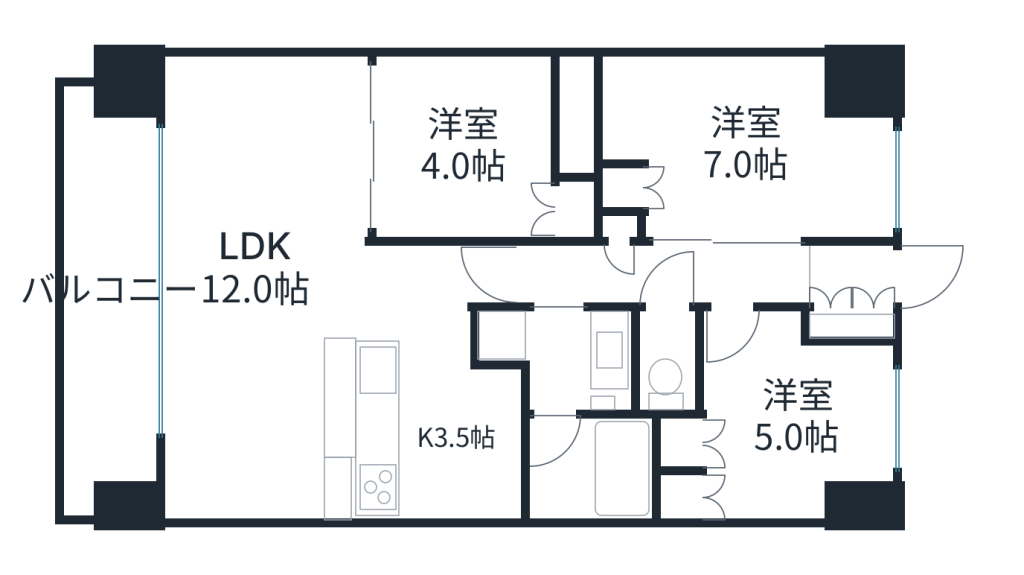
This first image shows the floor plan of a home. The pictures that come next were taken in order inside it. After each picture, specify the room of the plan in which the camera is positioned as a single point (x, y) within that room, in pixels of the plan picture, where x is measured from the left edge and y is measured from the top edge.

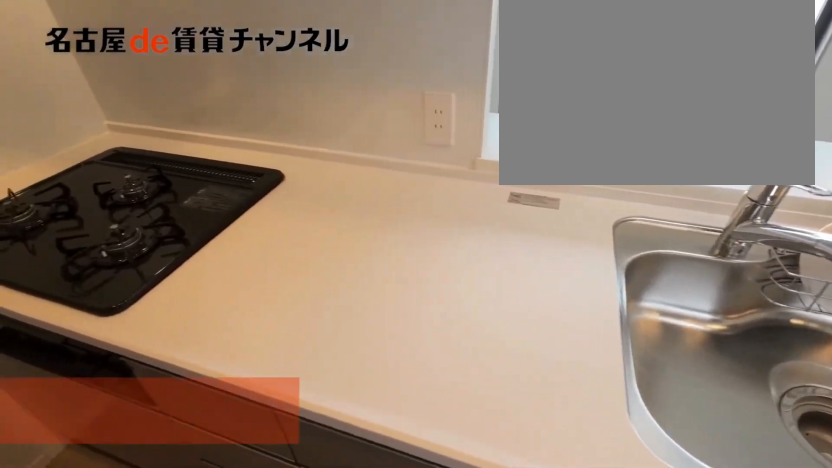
(392, 428)
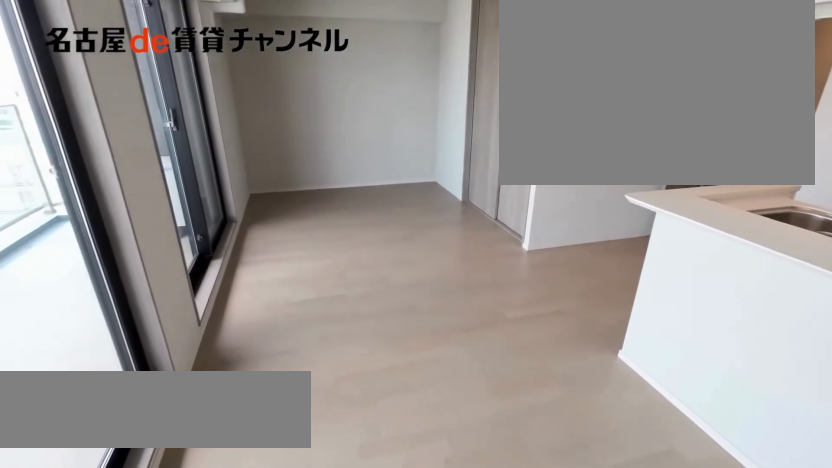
(256, 274)
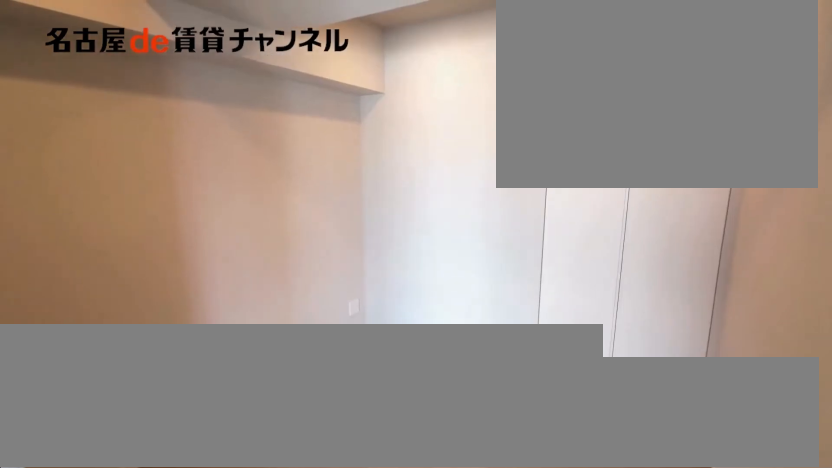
(462, 151)
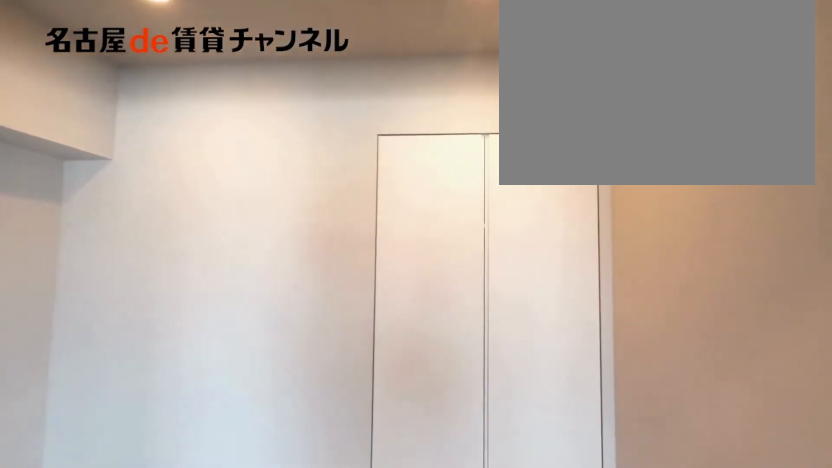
(462, 151)
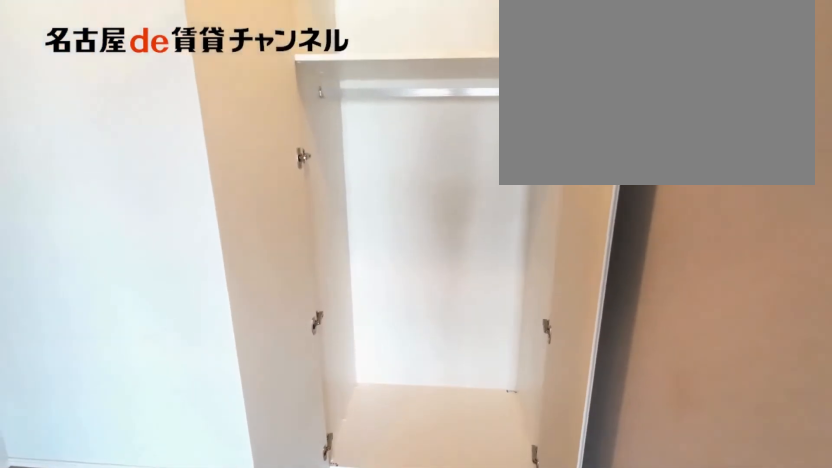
(578, 211)
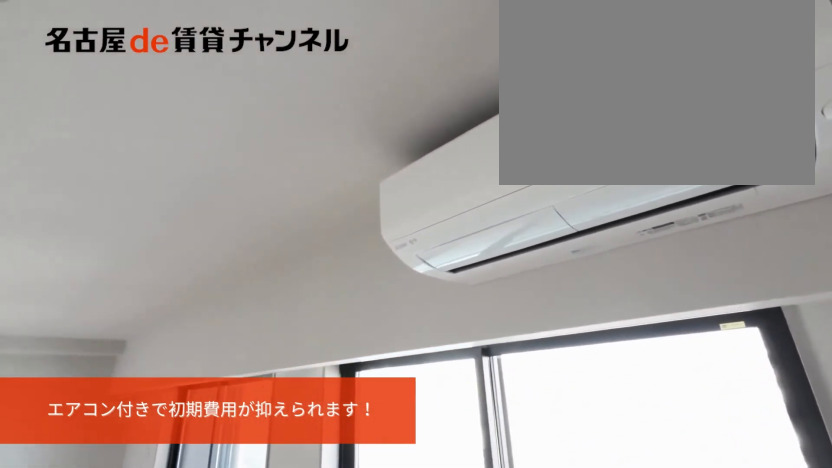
(257, 274)
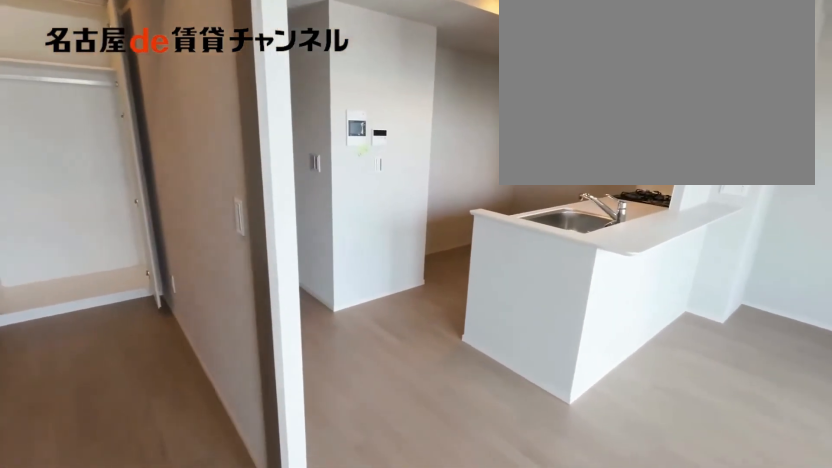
(257, 274)
